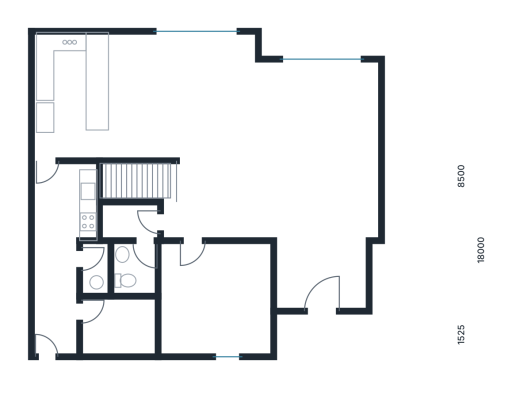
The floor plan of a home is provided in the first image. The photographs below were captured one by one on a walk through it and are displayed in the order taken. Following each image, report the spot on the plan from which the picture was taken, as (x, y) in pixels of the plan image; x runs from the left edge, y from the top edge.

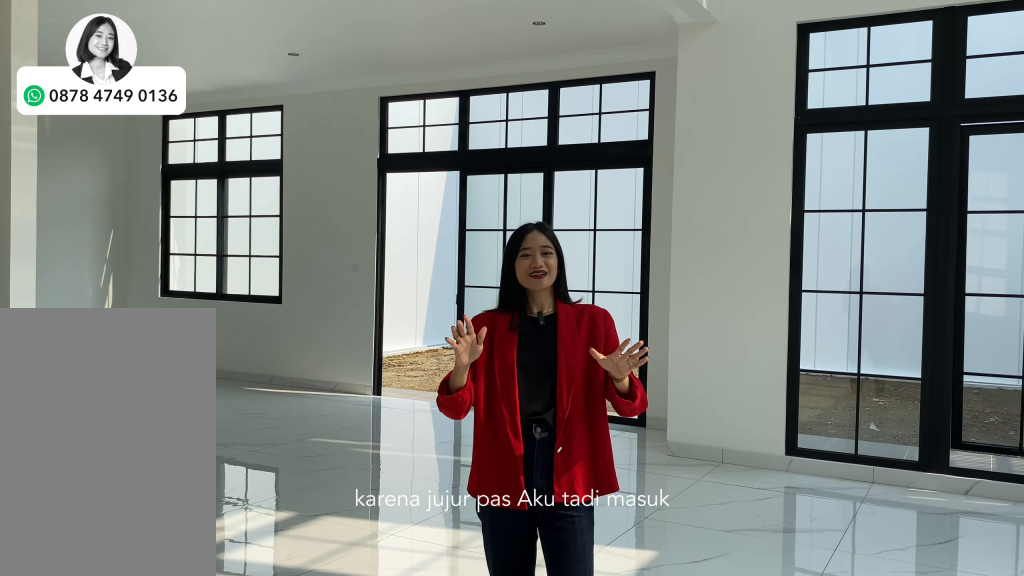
(313, 190)
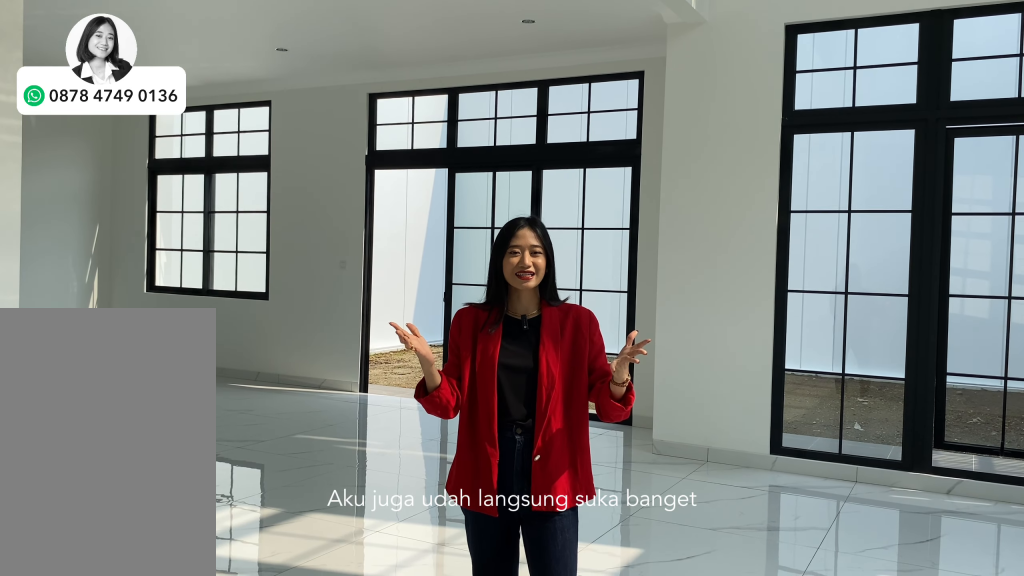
(313, 190)
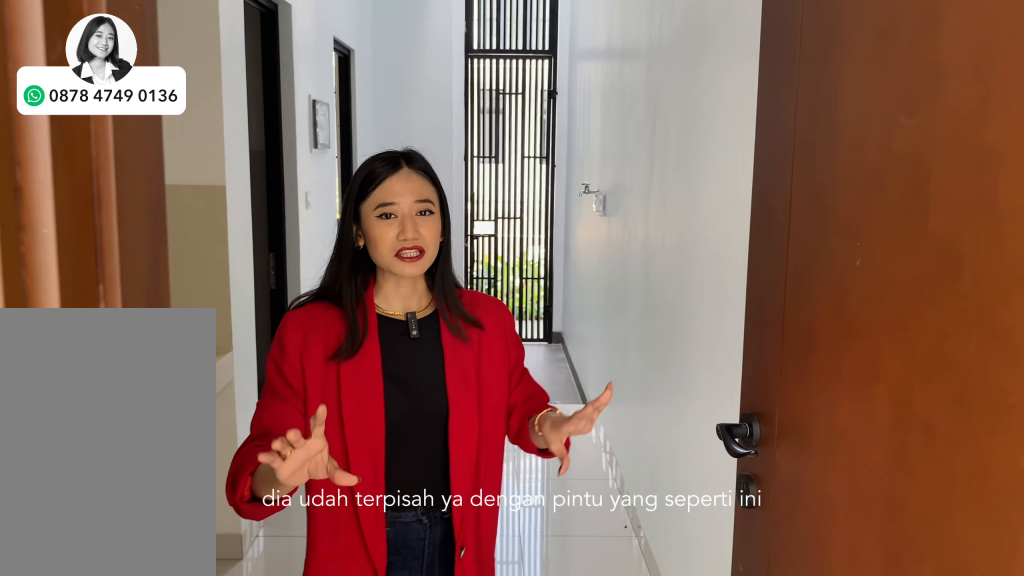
(66, 204)
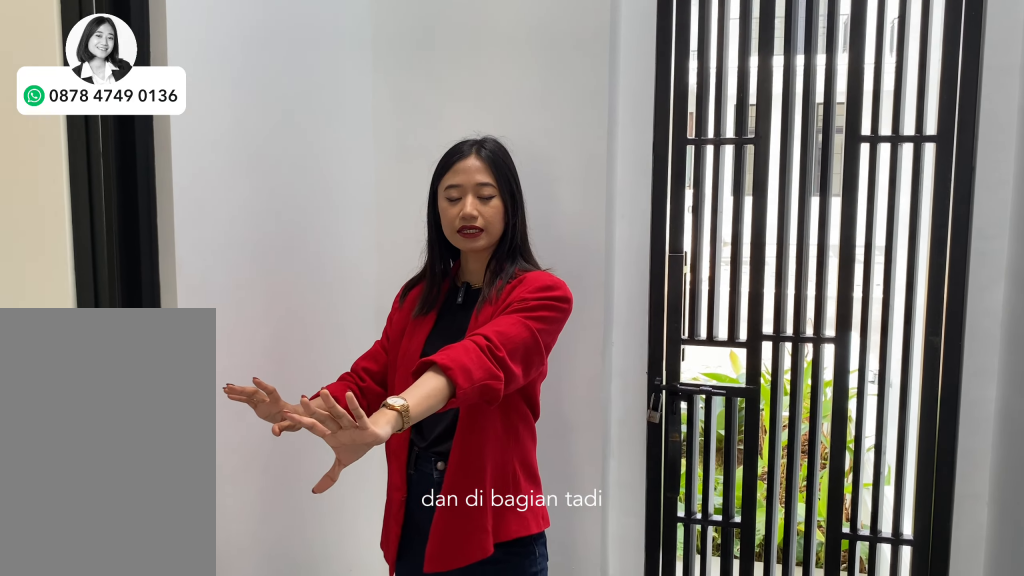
(56, 321)
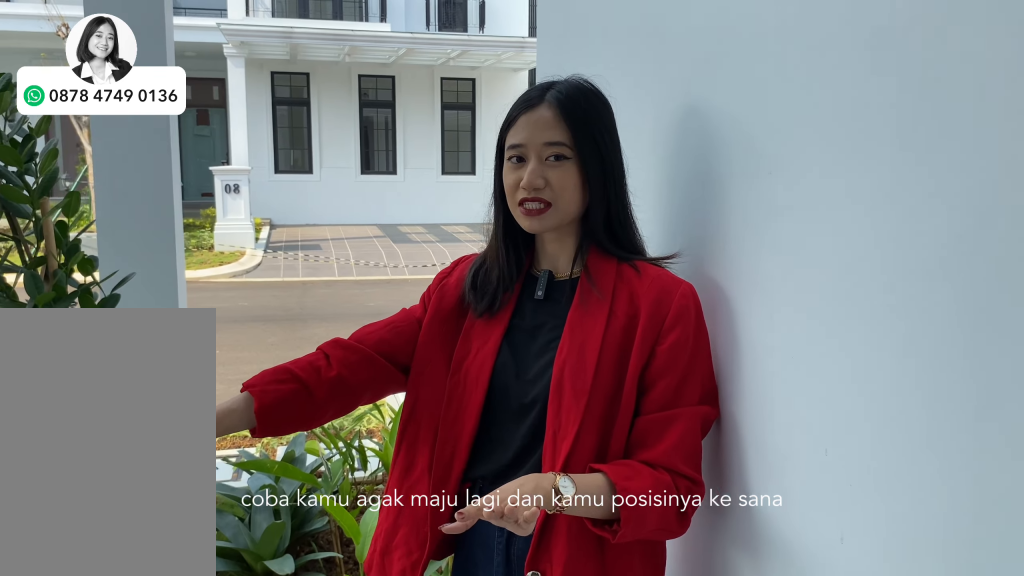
(60, 377)
